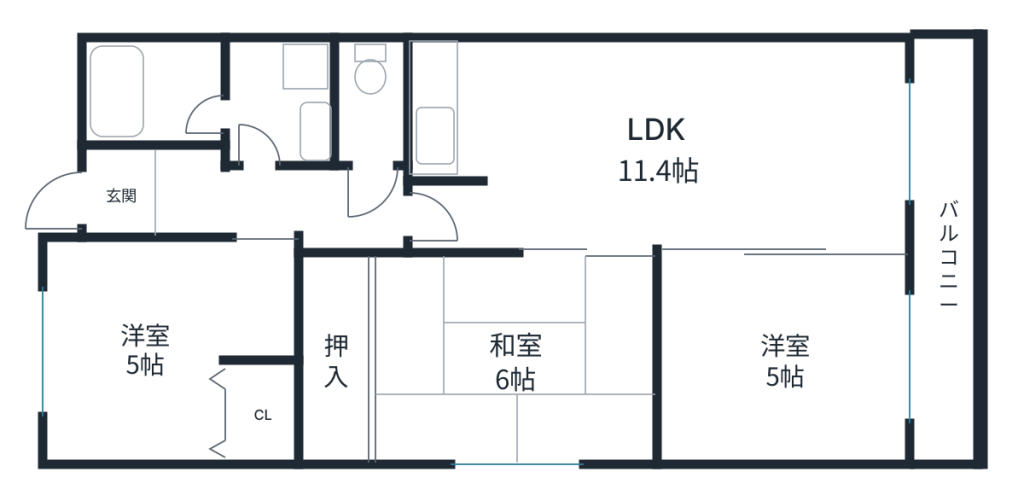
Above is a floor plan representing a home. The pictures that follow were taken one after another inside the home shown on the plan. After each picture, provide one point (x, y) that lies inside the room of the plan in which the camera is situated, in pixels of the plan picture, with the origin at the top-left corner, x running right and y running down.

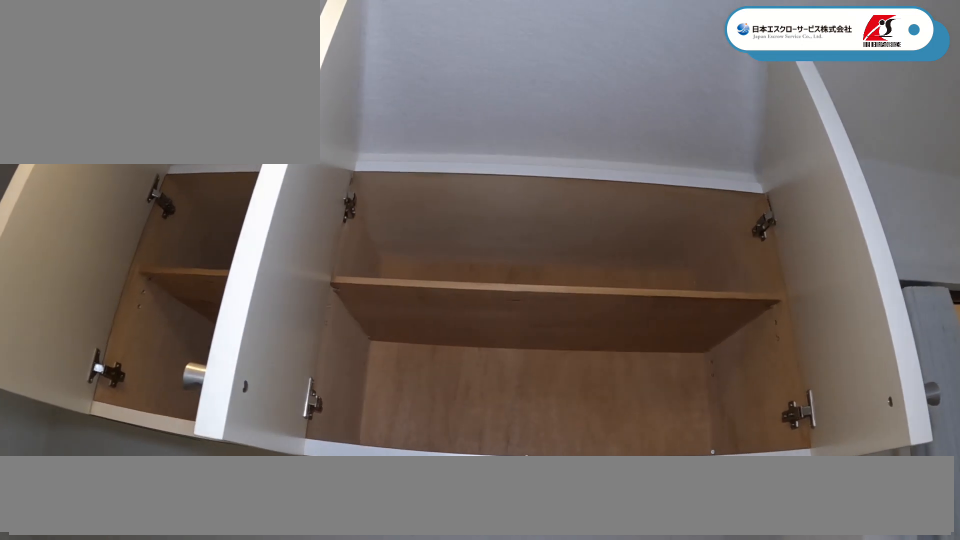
(124, 192)
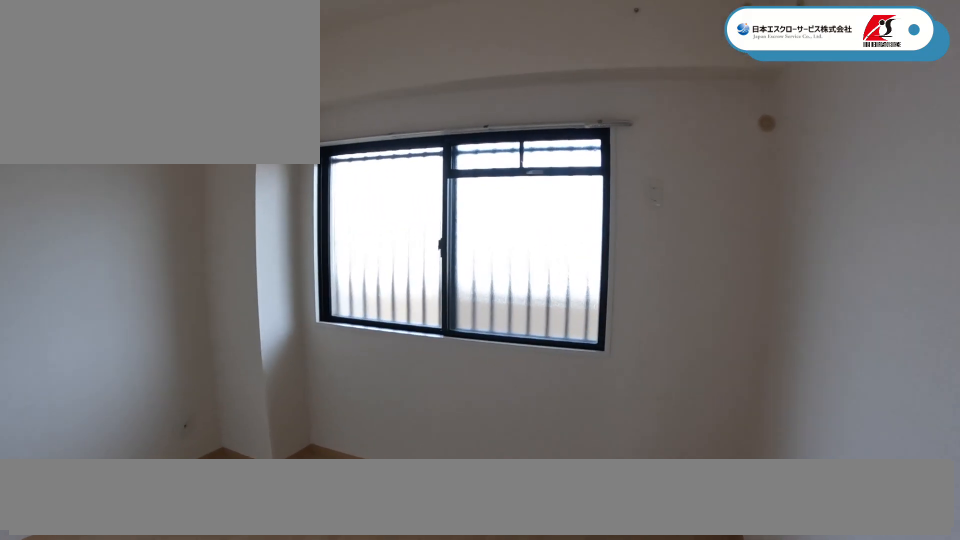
(163, 351)
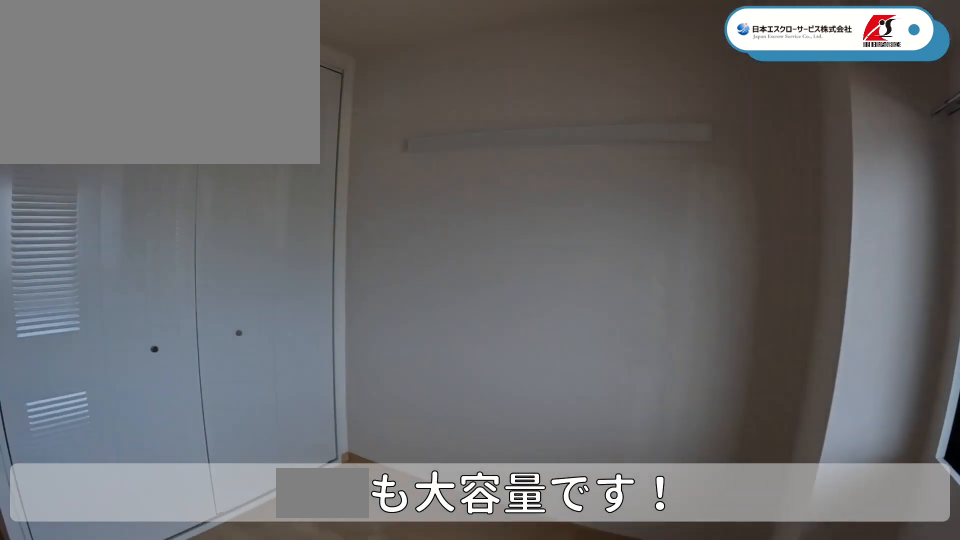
(163, 351)
